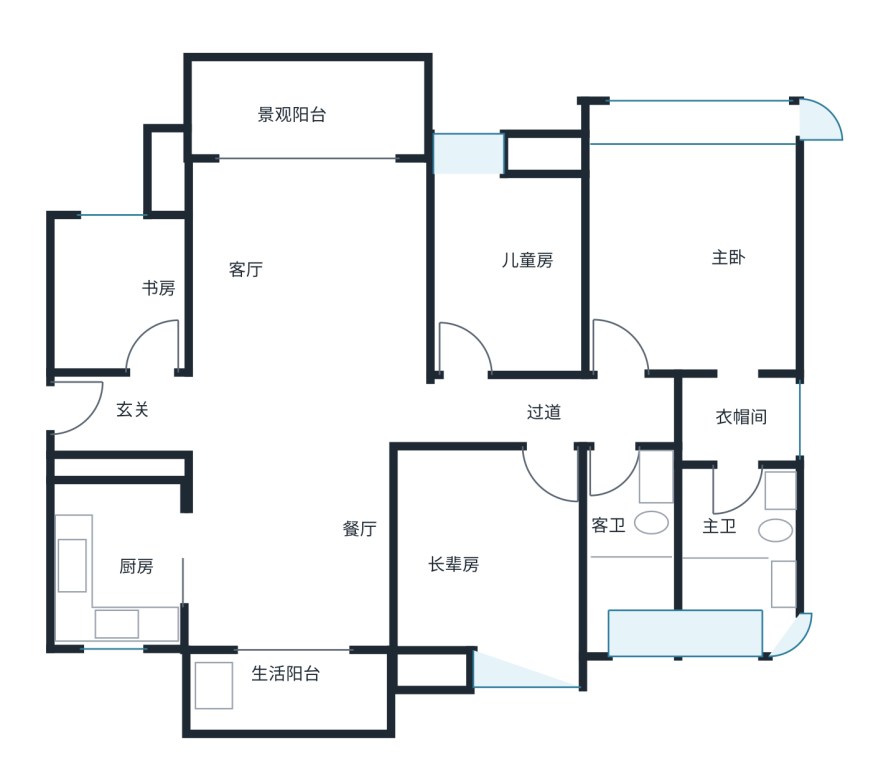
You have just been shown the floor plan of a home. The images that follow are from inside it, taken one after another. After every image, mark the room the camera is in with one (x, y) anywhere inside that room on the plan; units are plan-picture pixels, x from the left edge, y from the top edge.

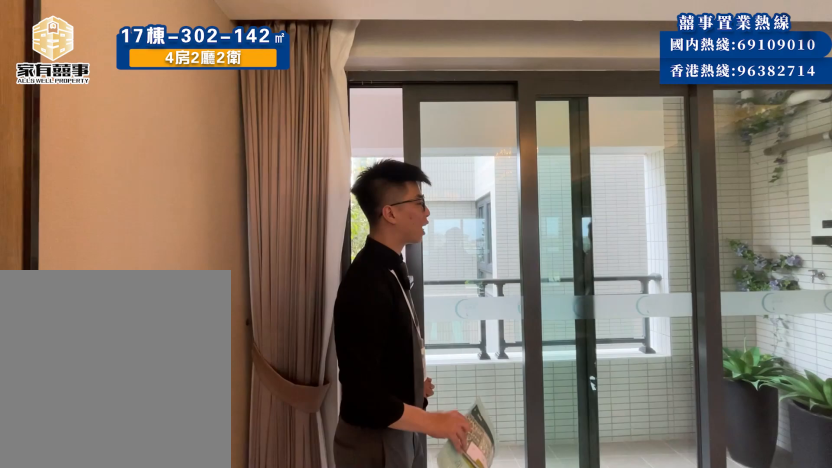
(288, 597)
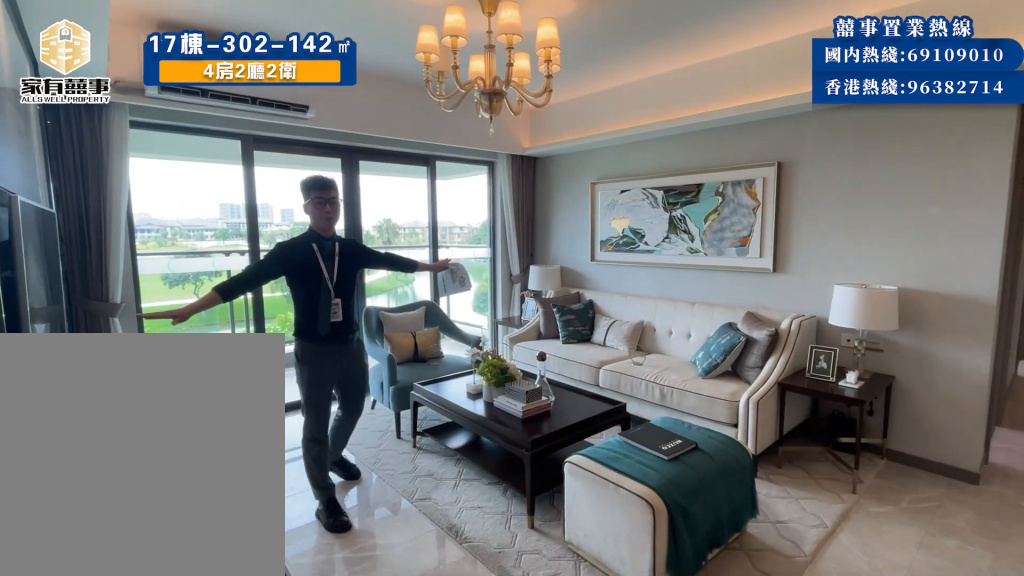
(289, 303)
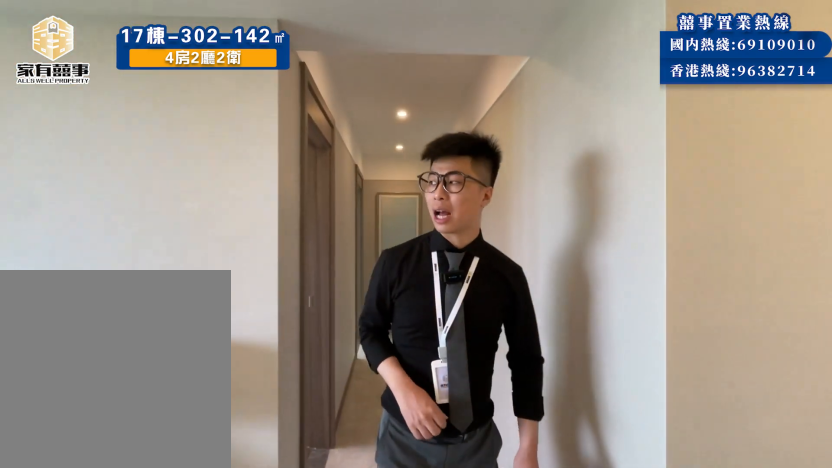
(427, 416)
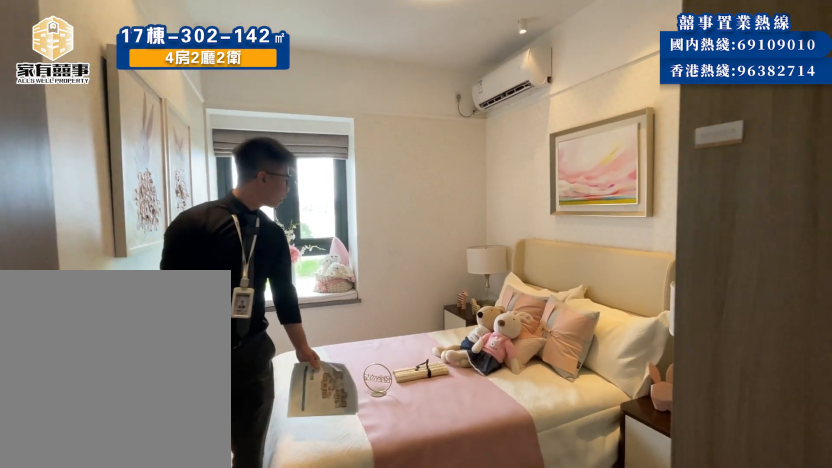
(507, 274)
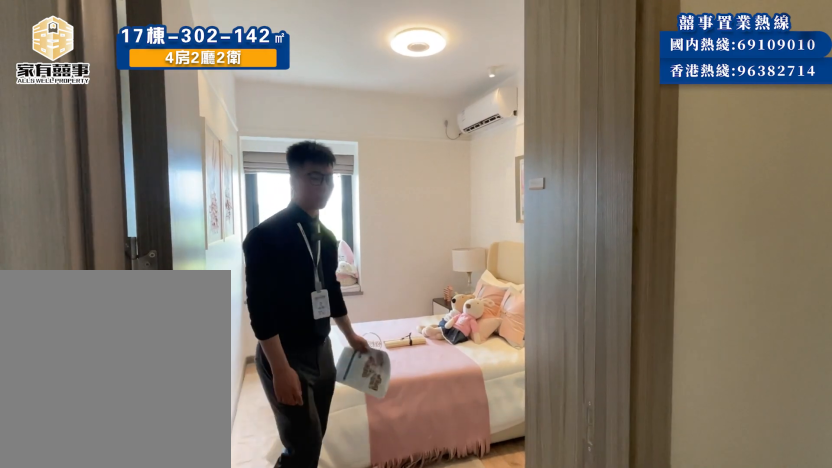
(507, 280)
